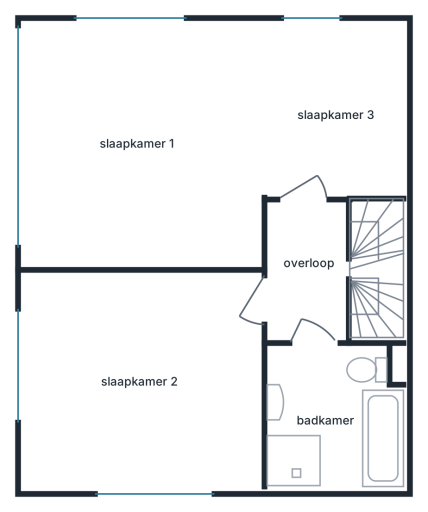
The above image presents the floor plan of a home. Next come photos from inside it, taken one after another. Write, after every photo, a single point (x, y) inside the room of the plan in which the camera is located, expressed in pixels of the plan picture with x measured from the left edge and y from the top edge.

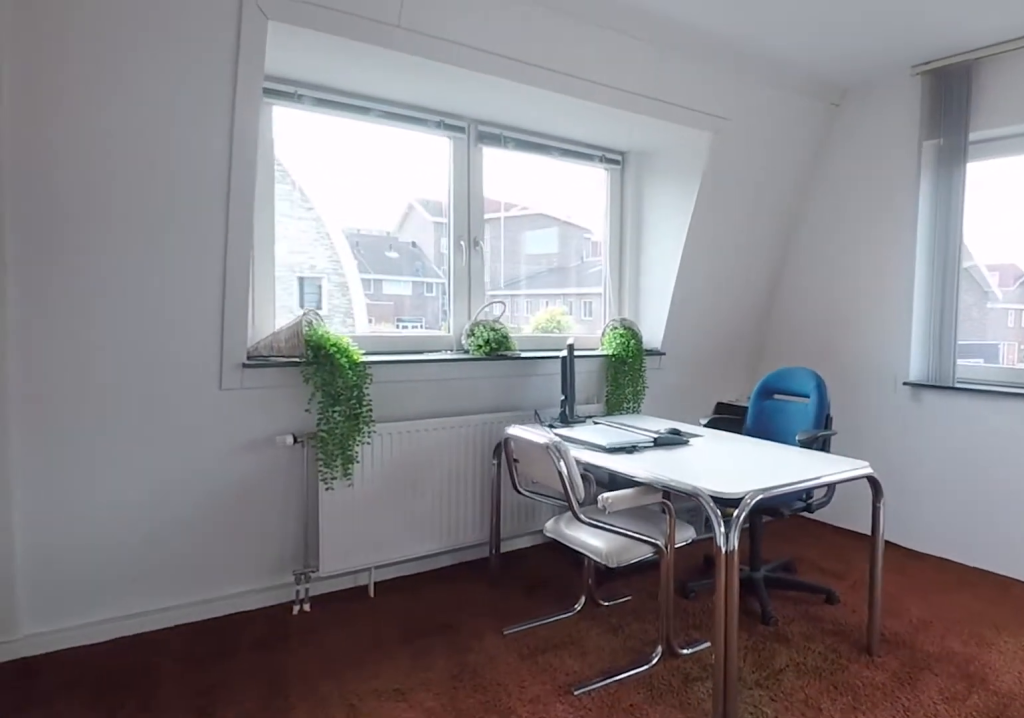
(132, 435)
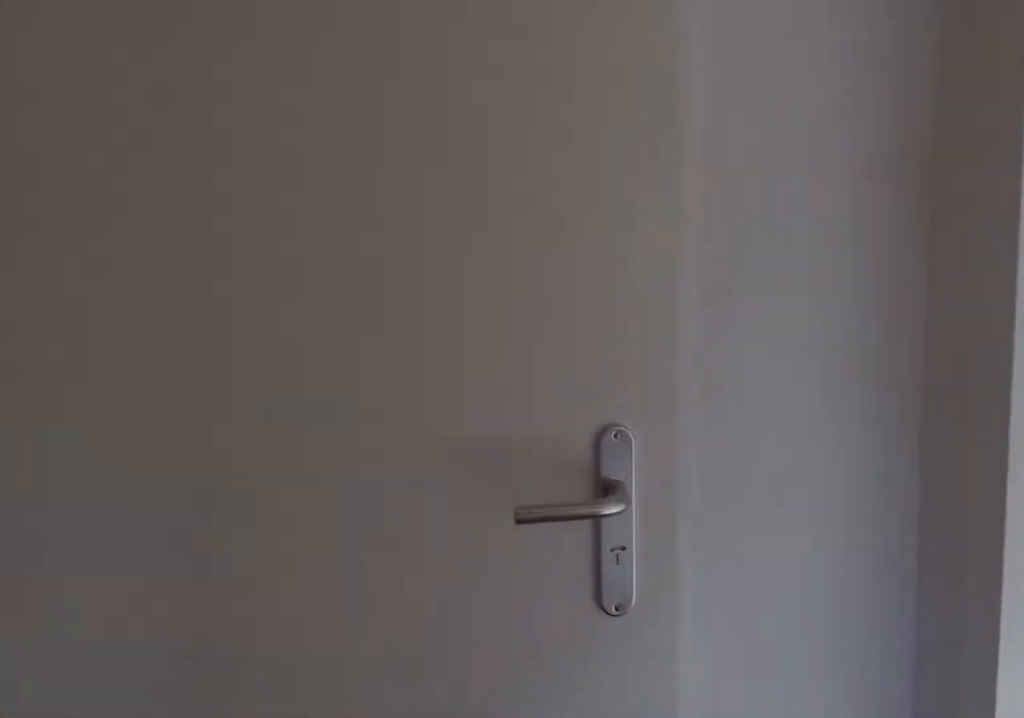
(308, 271)
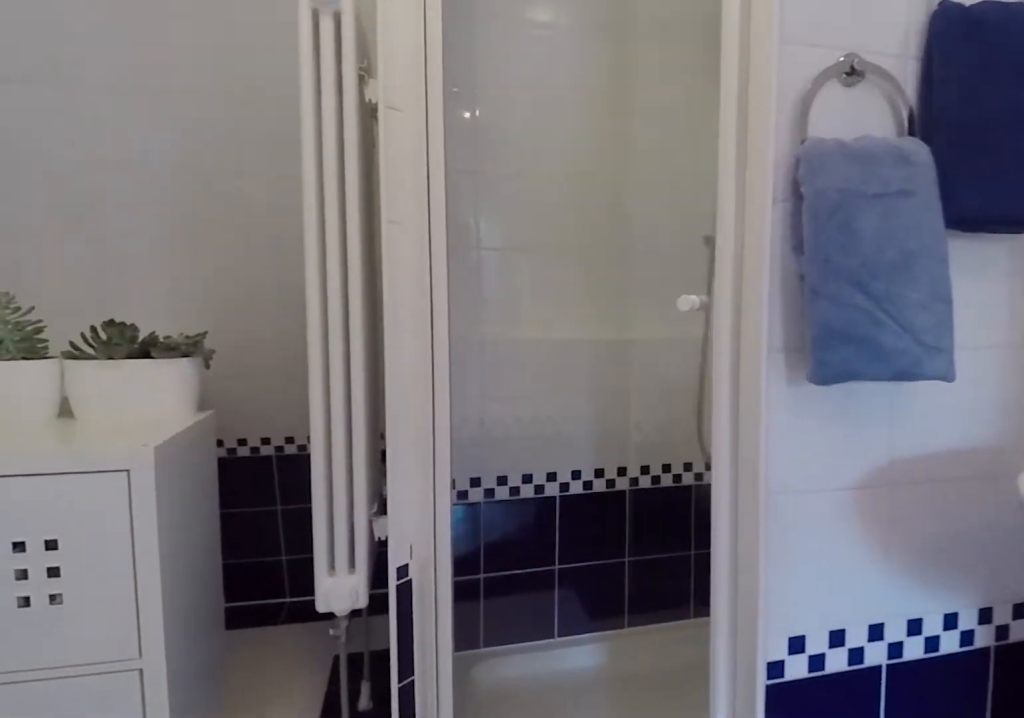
(333, 418)
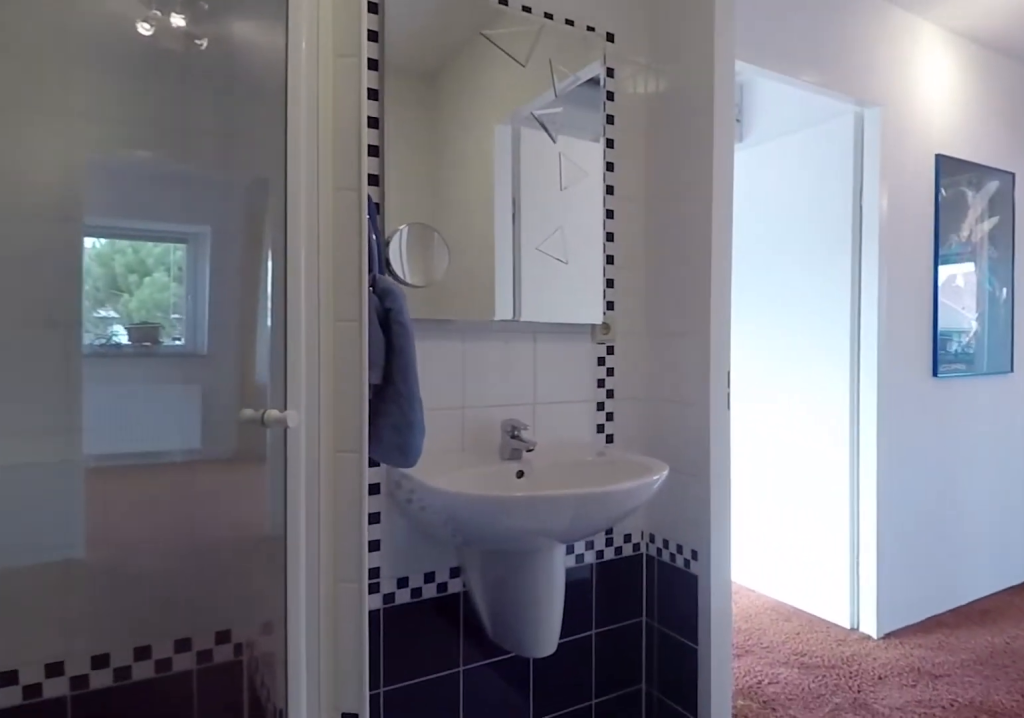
(333, 418)
